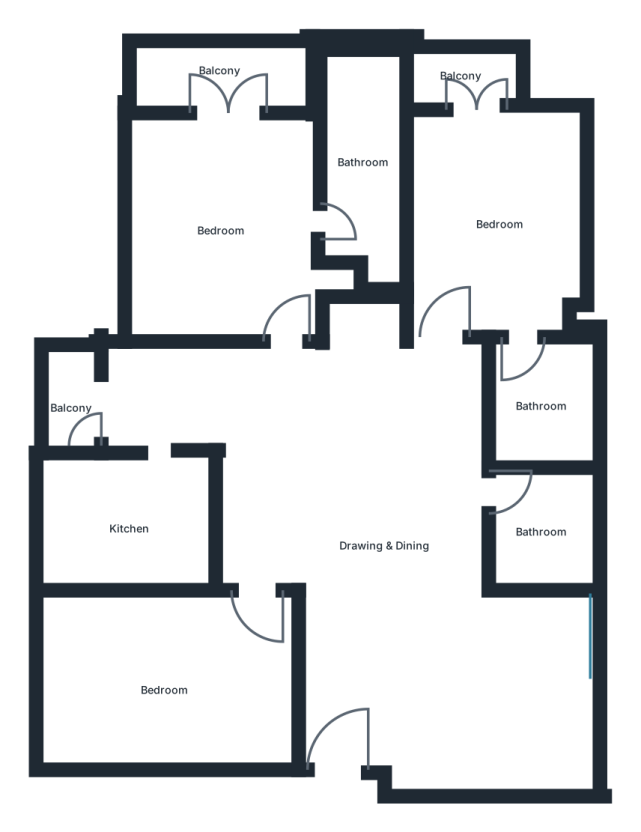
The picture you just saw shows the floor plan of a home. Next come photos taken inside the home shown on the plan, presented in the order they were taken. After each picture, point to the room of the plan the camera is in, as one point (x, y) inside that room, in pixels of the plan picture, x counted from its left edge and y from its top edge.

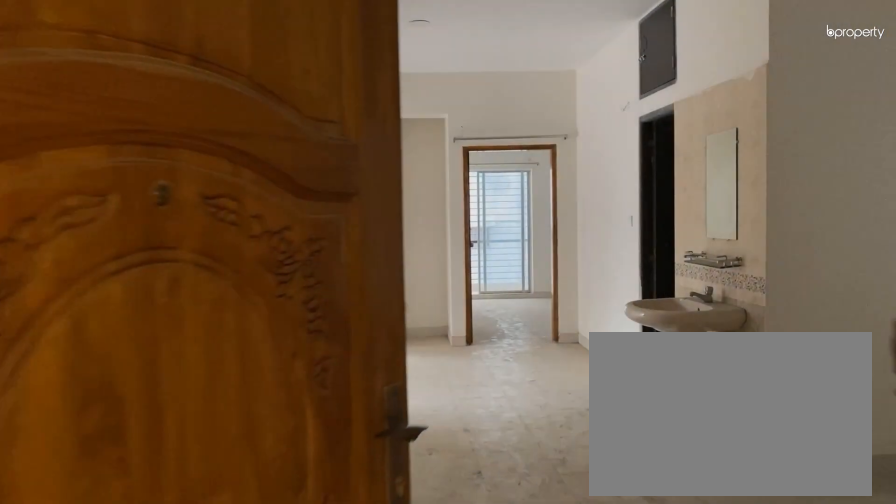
(337, 722)
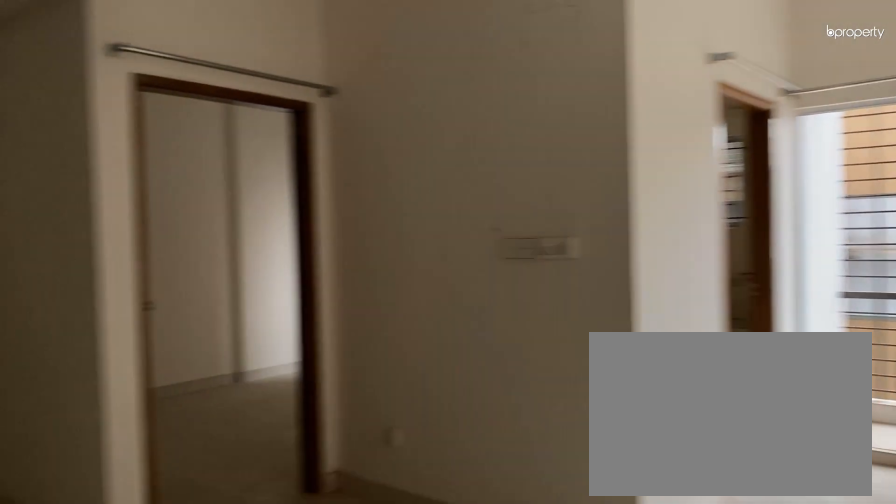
(382, 546)
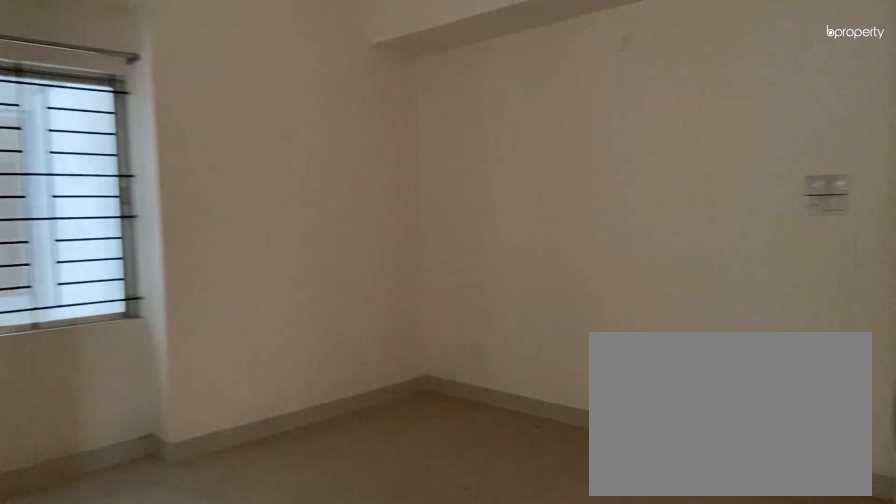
(382, 546)
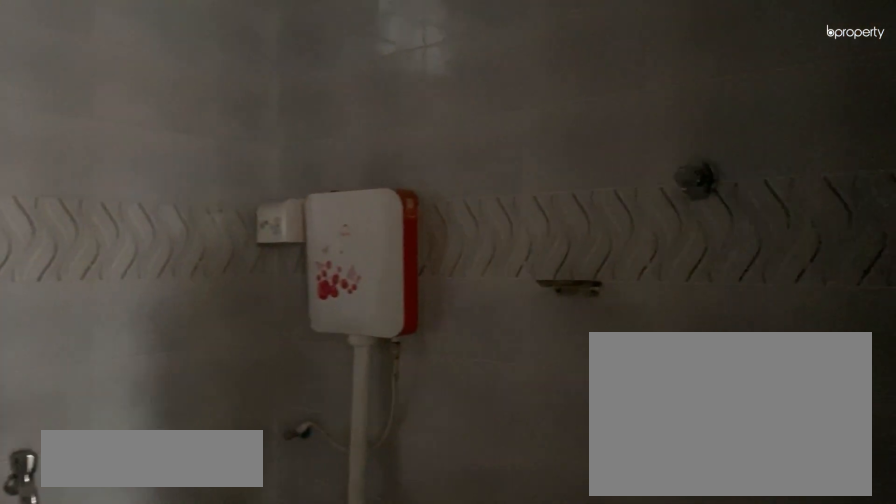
(540, 533)
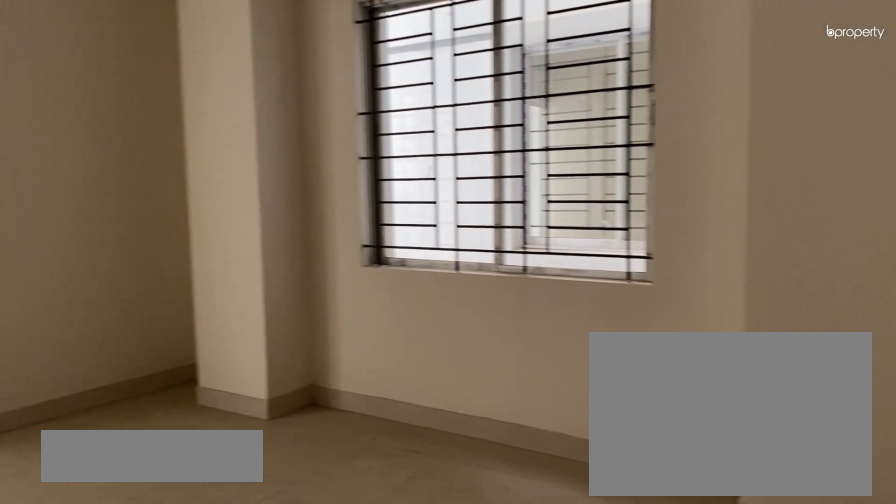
(500, 225)
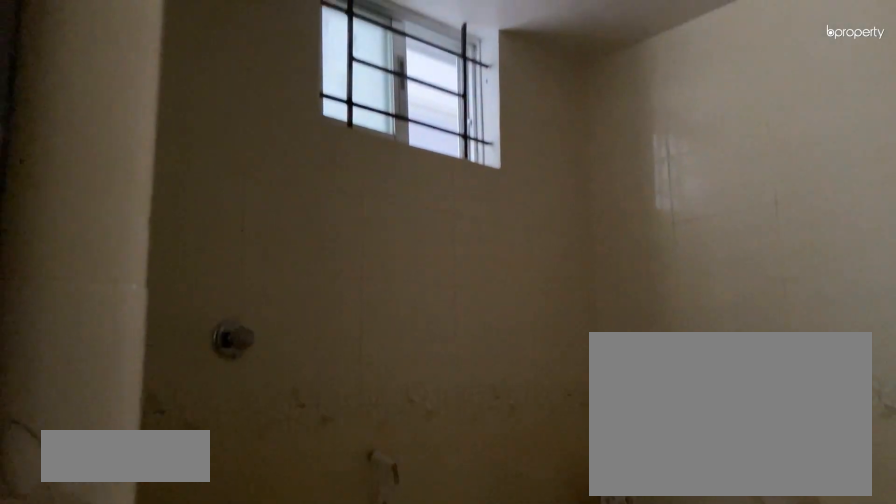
(540, 407)
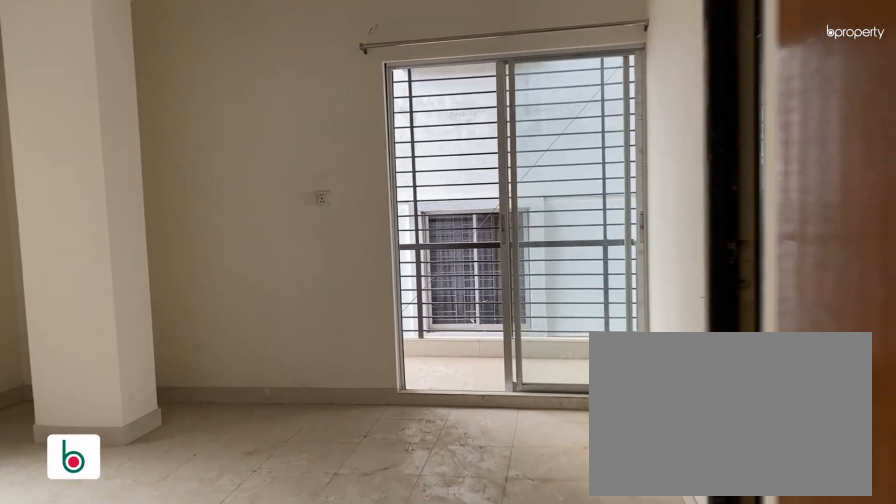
(220, 230)
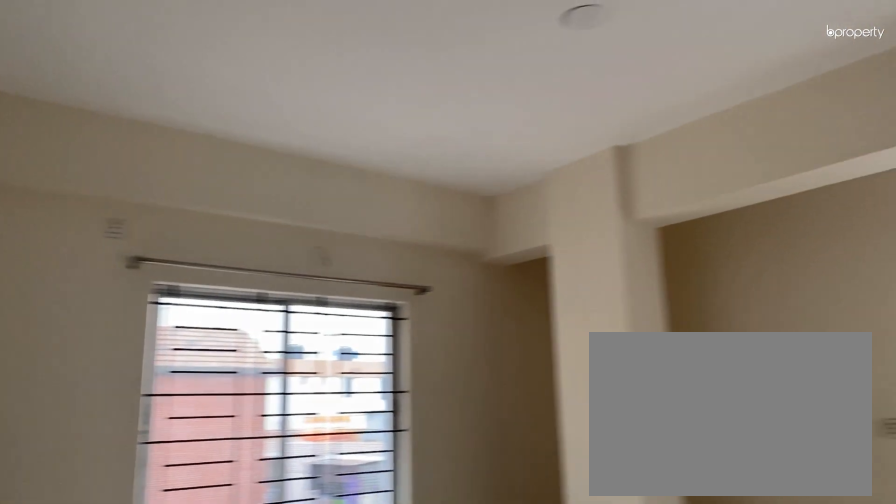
(220, 230)
